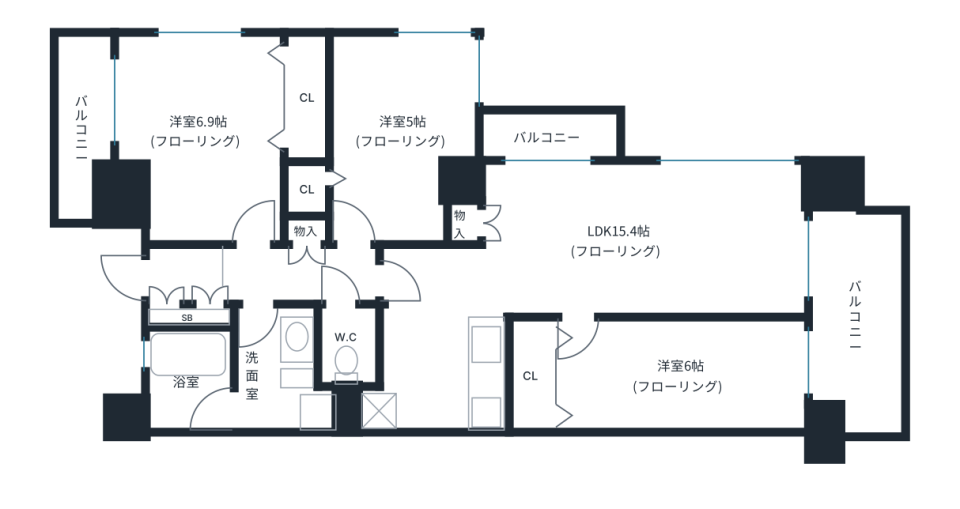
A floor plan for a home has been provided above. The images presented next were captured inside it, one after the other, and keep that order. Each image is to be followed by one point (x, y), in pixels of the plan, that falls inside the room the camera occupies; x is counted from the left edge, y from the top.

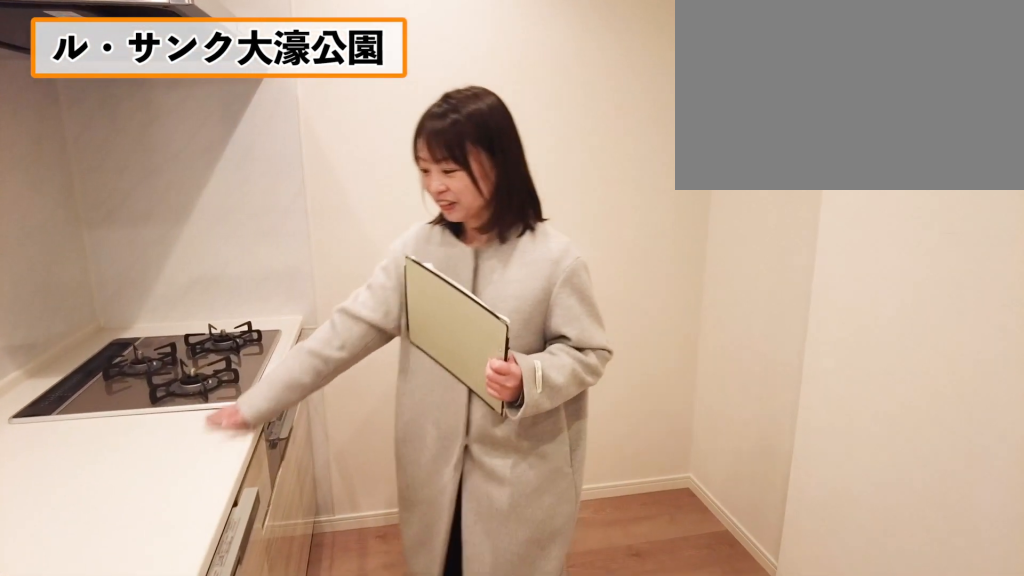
(437, 383)
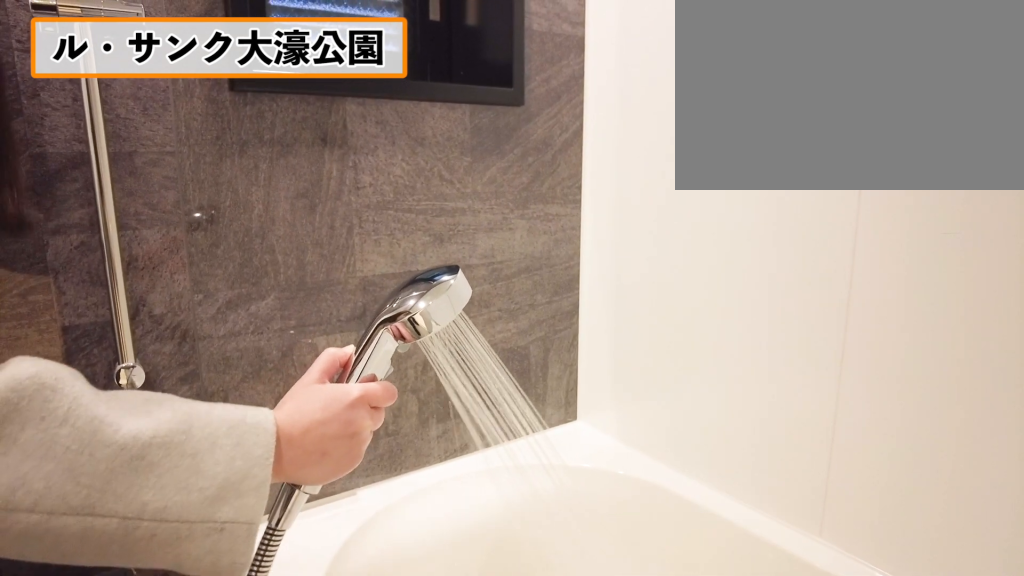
(204, 386)
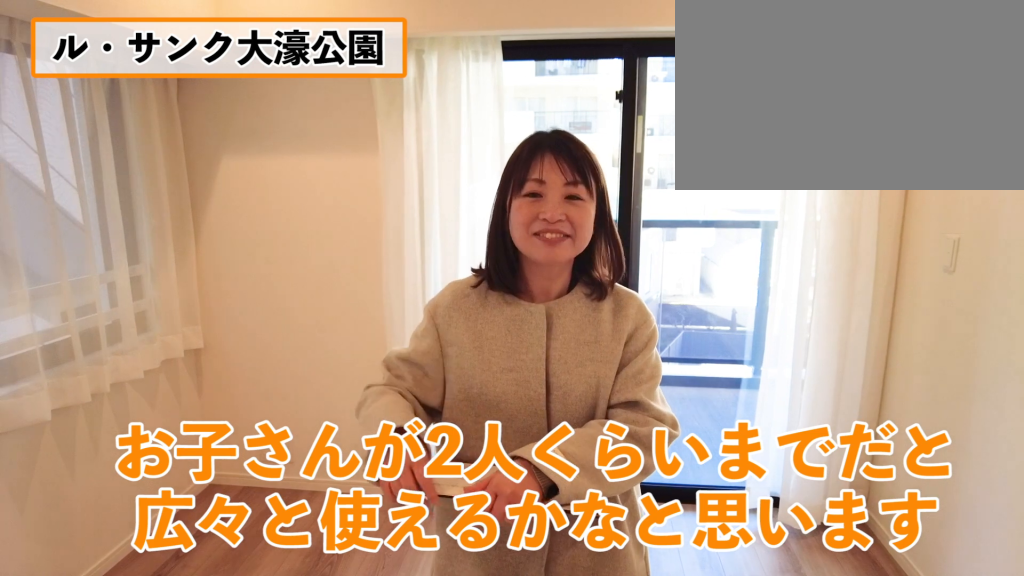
(631, 246)
